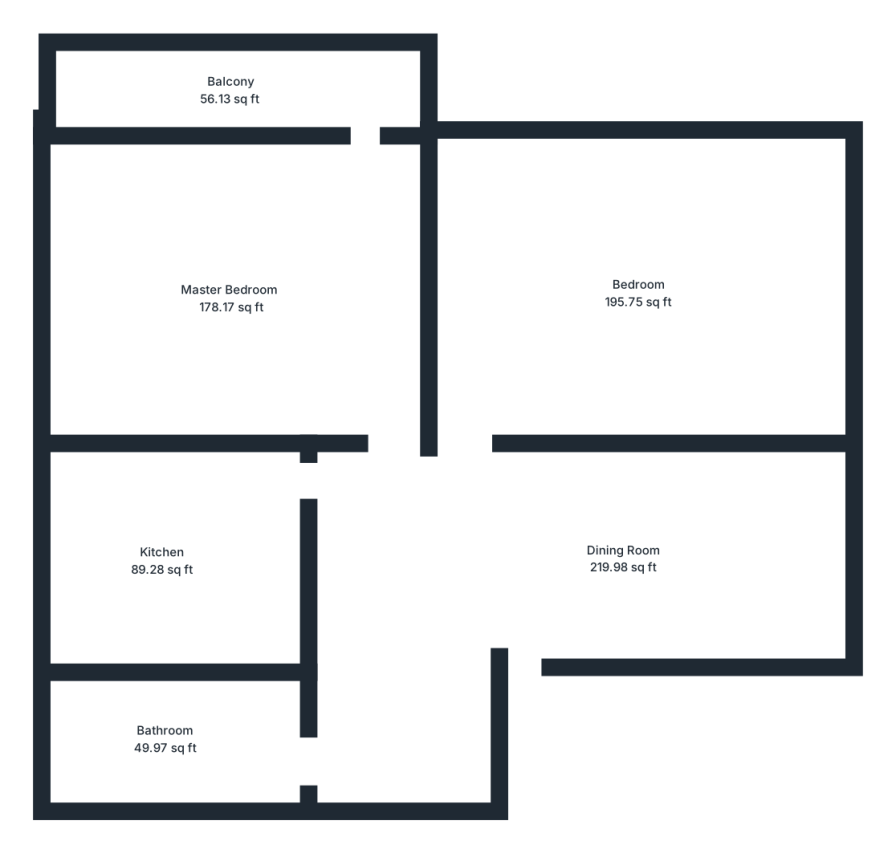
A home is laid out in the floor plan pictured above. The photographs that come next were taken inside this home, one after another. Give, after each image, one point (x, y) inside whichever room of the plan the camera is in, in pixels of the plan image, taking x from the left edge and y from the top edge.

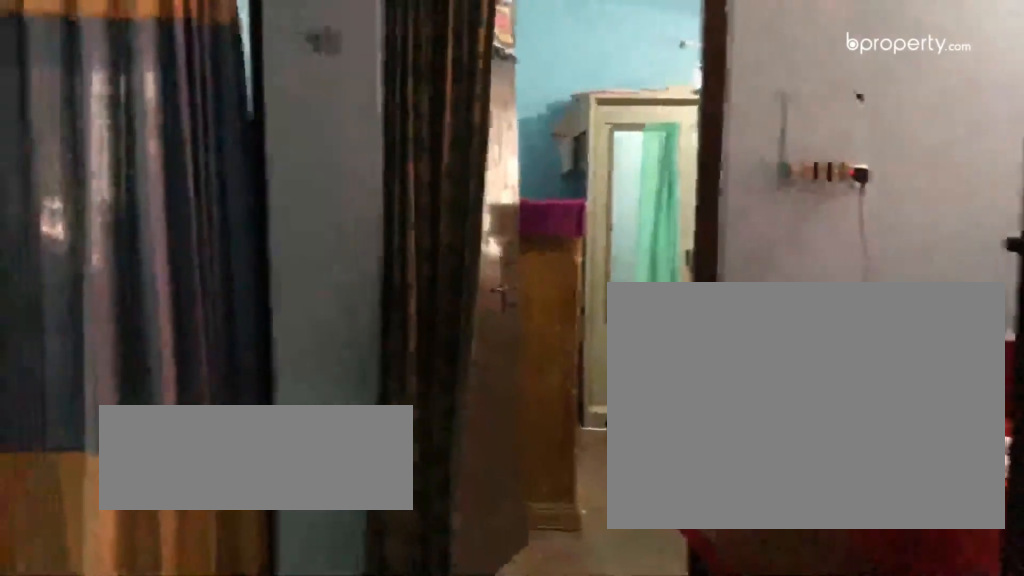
(603, 564)
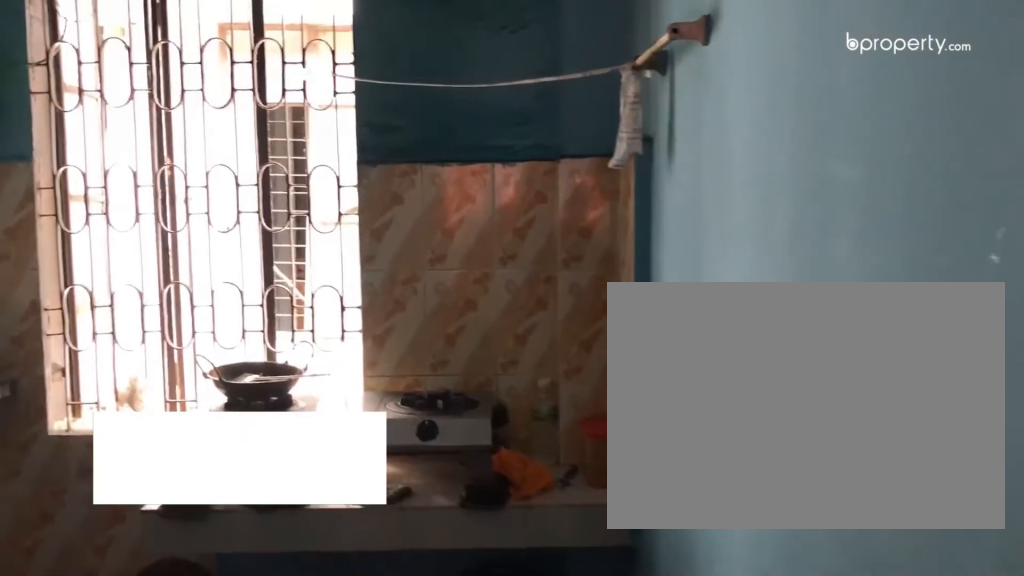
(163, 568)
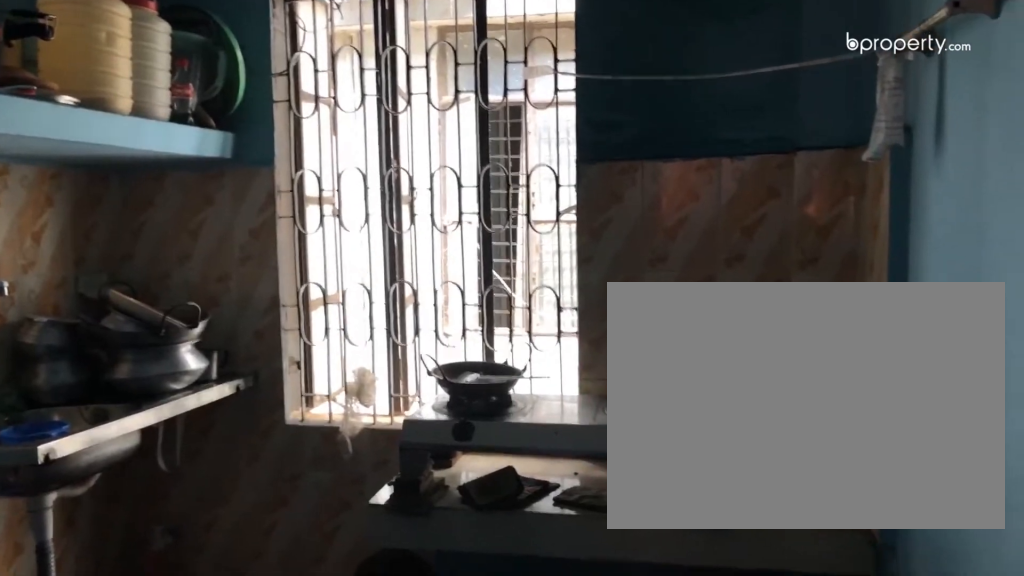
(163, 568)
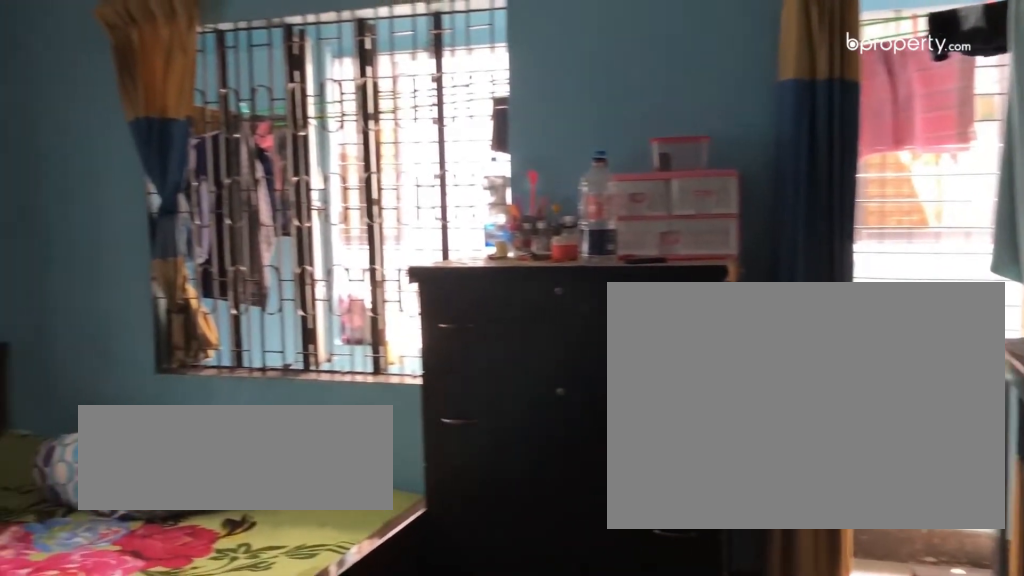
(233, 304)
